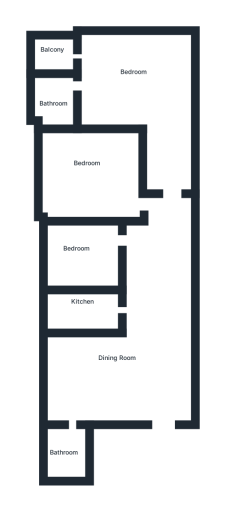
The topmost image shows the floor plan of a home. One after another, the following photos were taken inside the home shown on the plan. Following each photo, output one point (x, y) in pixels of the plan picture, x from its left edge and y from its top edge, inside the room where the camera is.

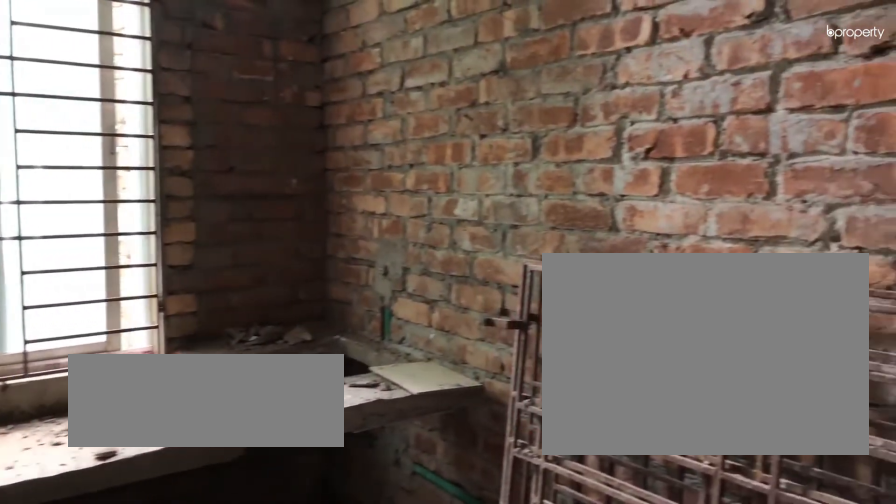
(81, 316)
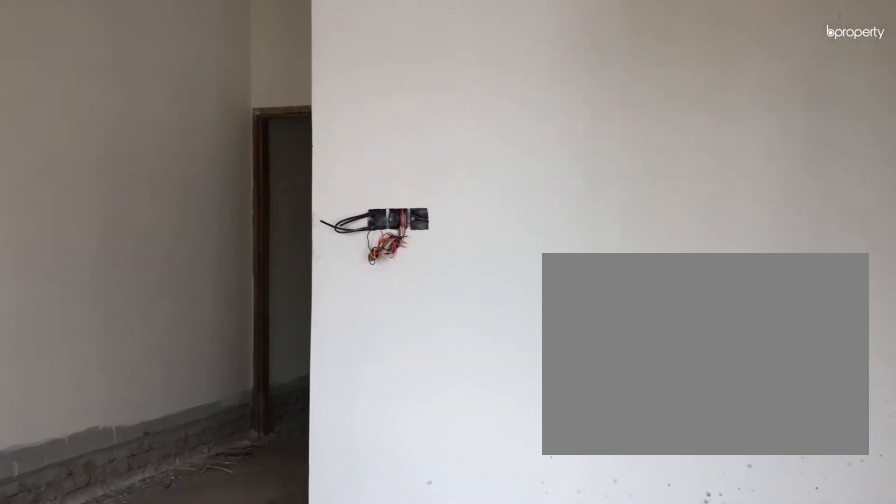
(144, 77)
